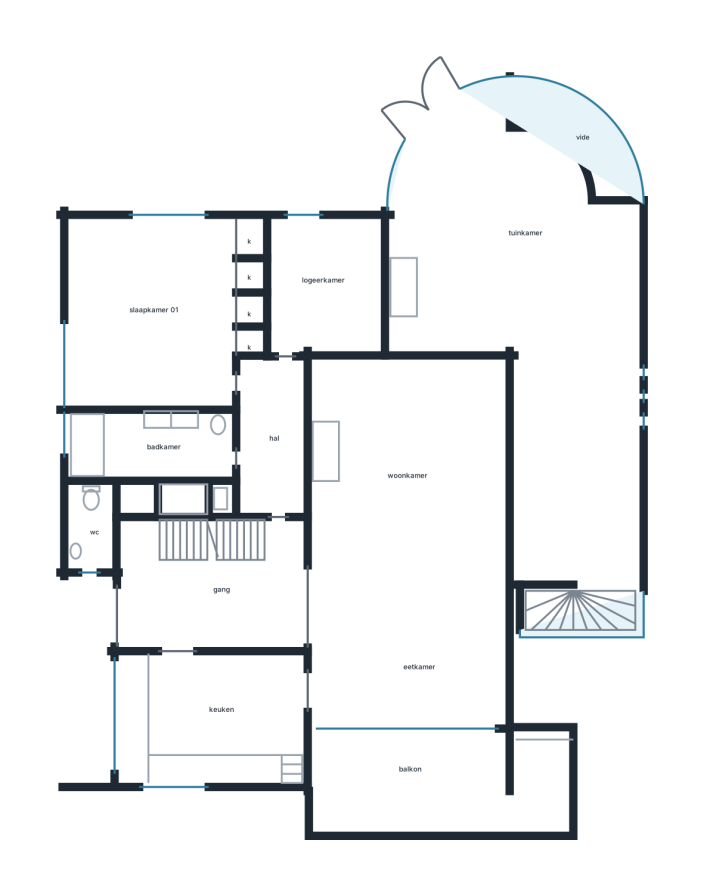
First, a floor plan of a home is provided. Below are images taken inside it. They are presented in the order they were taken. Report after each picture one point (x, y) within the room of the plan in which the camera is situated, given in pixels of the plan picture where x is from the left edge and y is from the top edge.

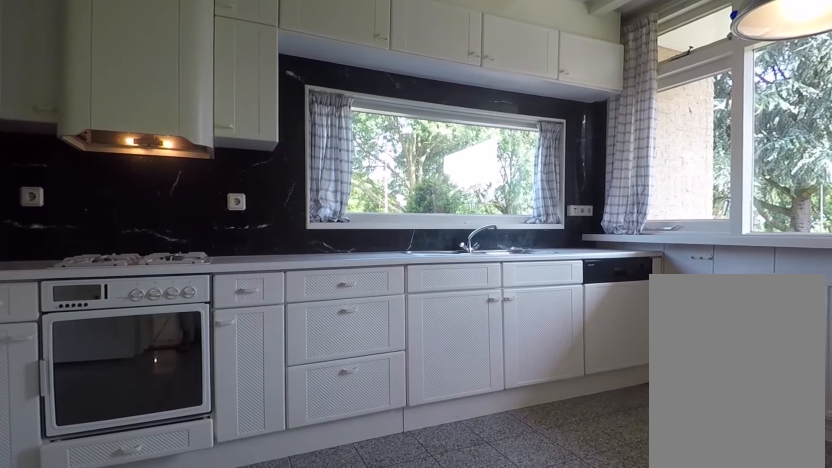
(208, 716)
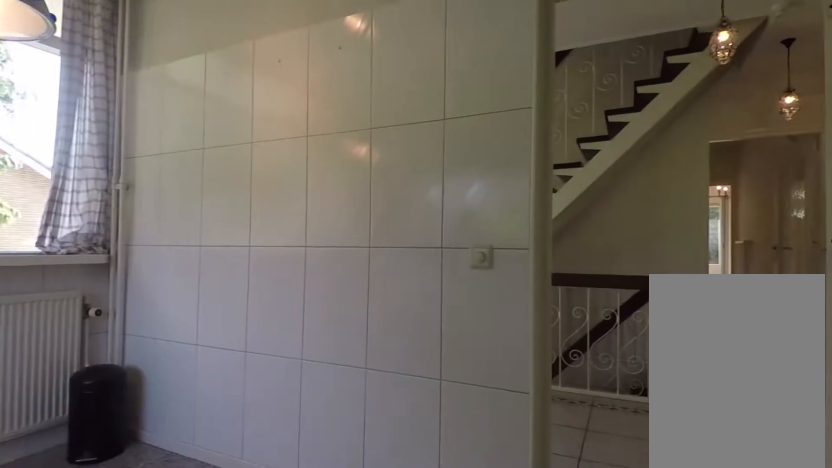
(208, 716)
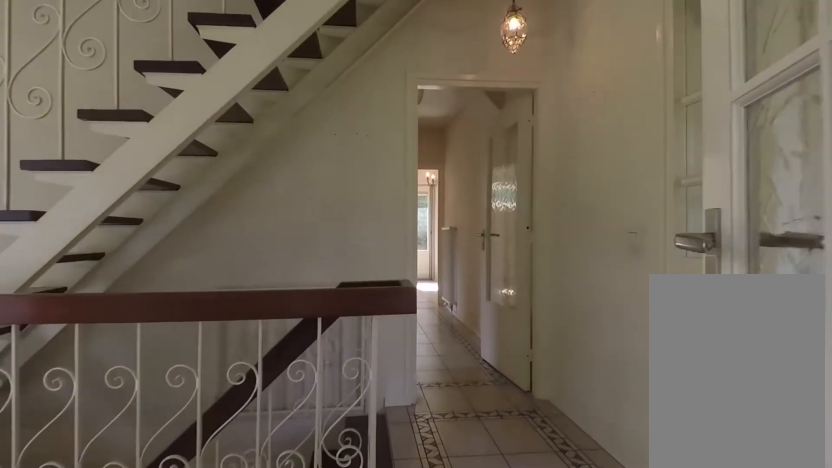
(210, 583)
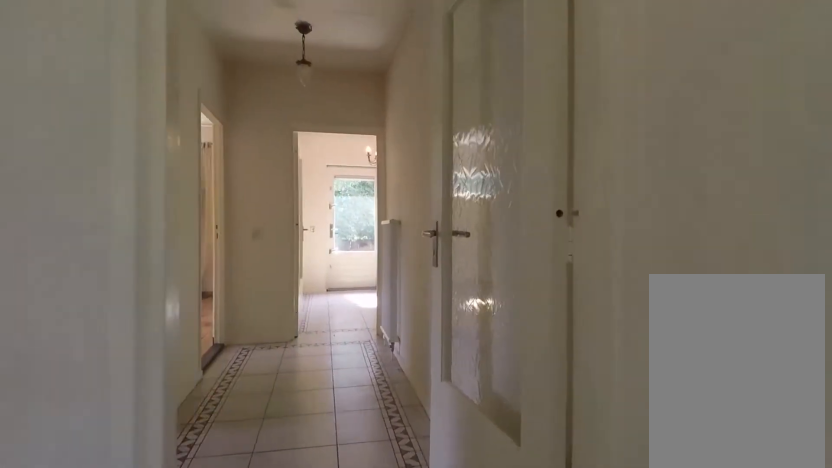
(210, 583)
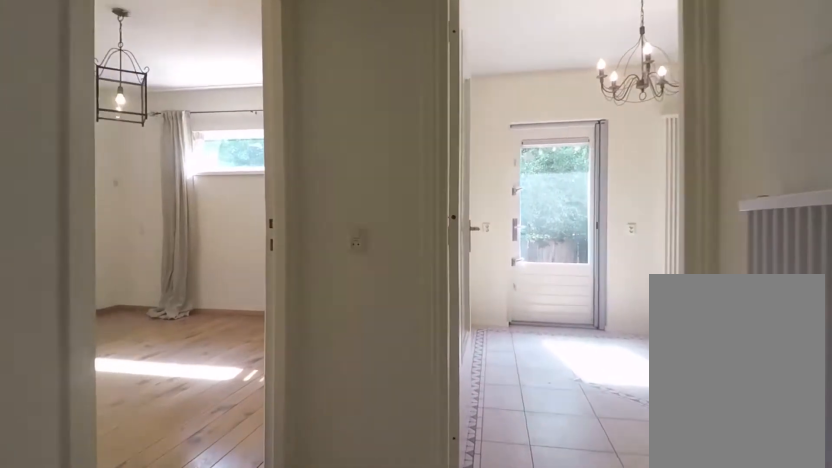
(270, 437)
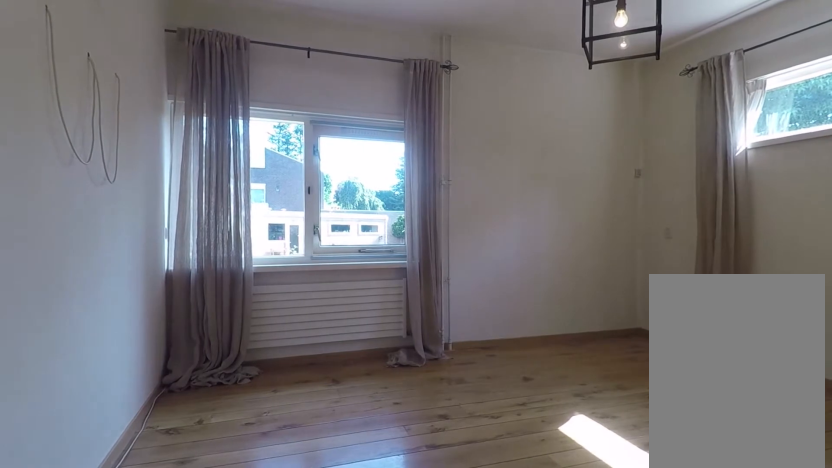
(152, 313)
